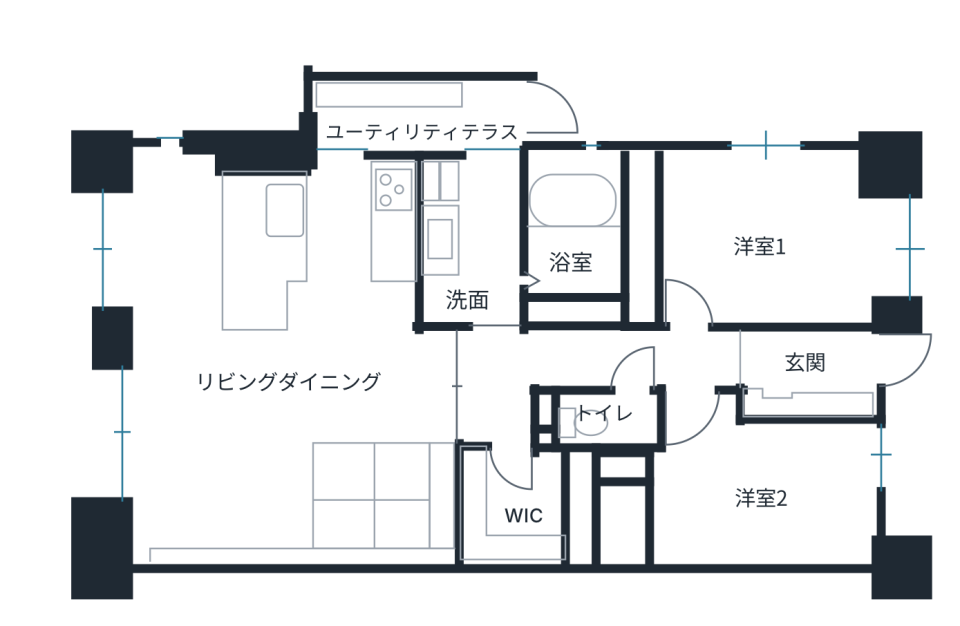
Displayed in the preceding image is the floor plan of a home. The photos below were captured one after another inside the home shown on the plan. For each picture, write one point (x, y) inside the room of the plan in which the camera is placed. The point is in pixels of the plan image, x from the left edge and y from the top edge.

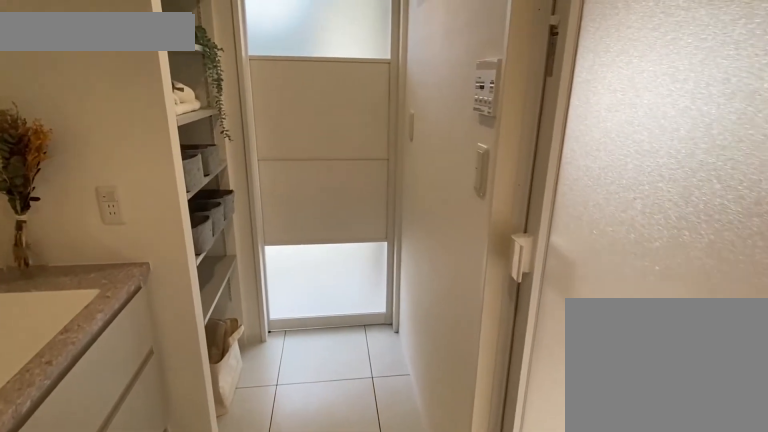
(464, 243)
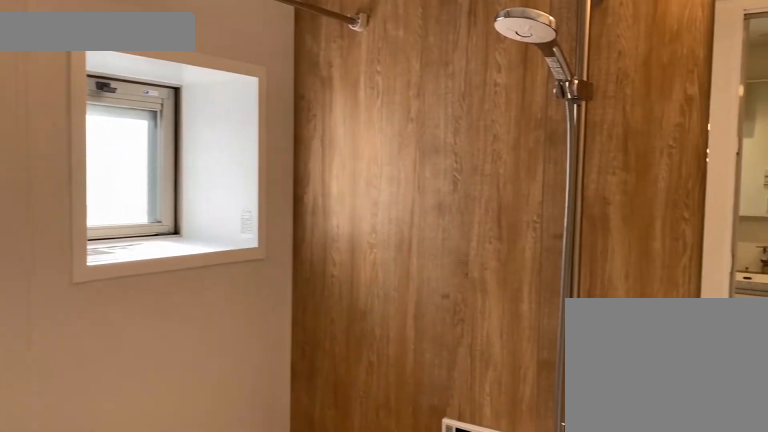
(573, 232)
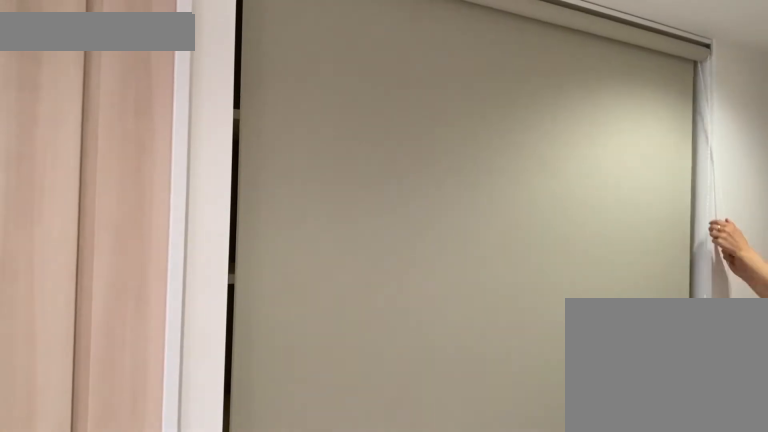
(597, 356)
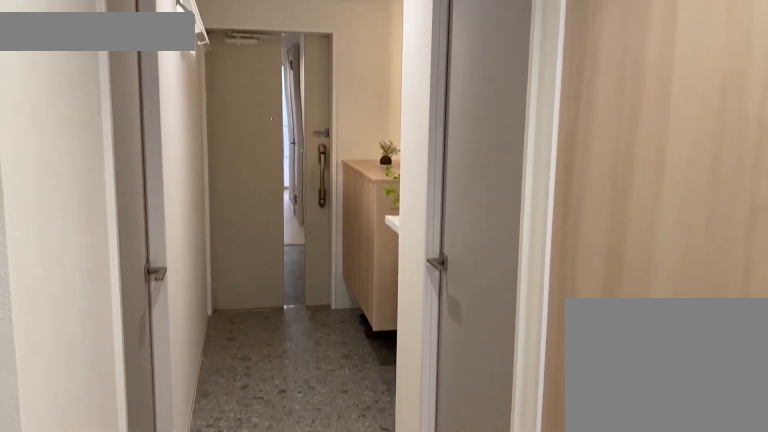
(596, 355)
